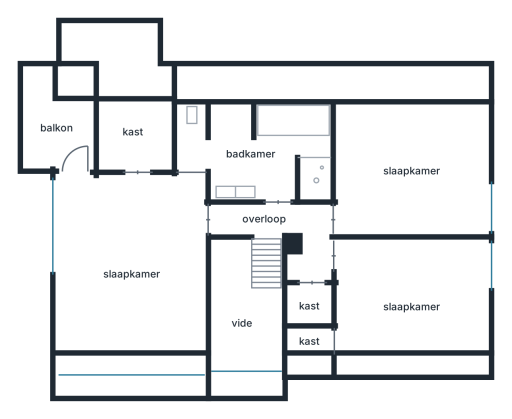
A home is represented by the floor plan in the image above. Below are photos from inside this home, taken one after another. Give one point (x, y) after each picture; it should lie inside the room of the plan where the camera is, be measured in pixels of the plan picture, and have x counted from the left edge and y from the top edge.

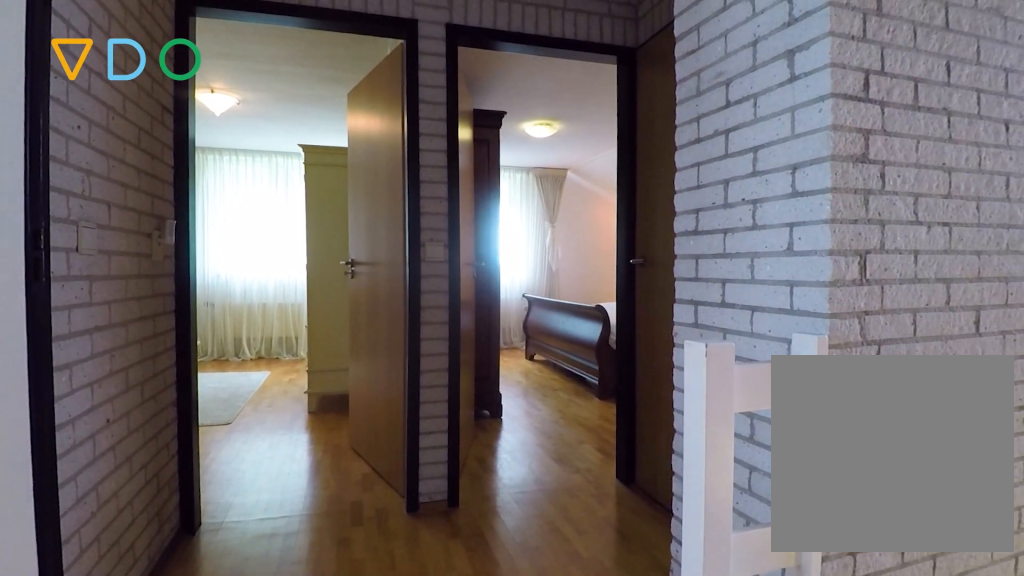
(283, 233)
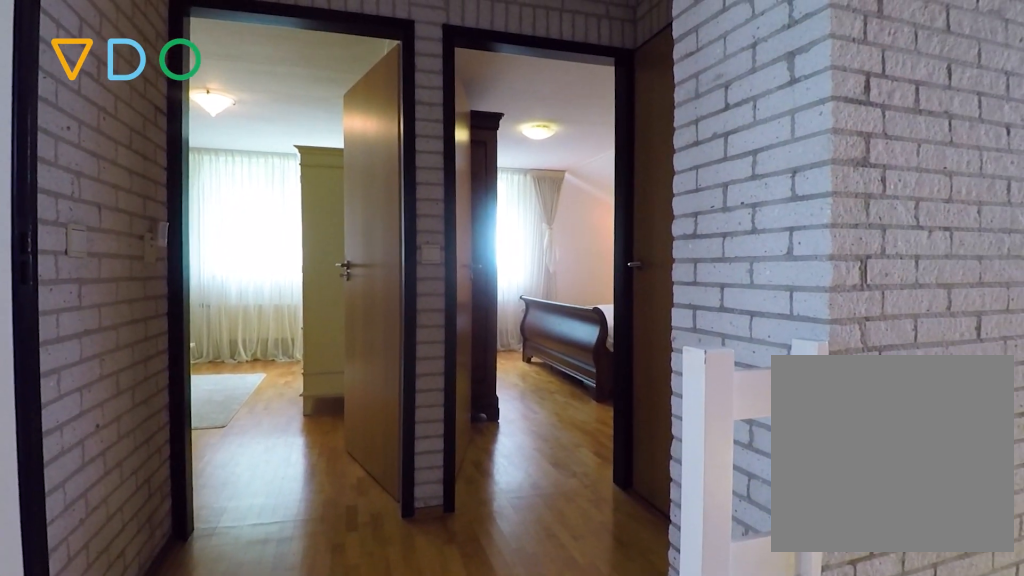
(283, 233)
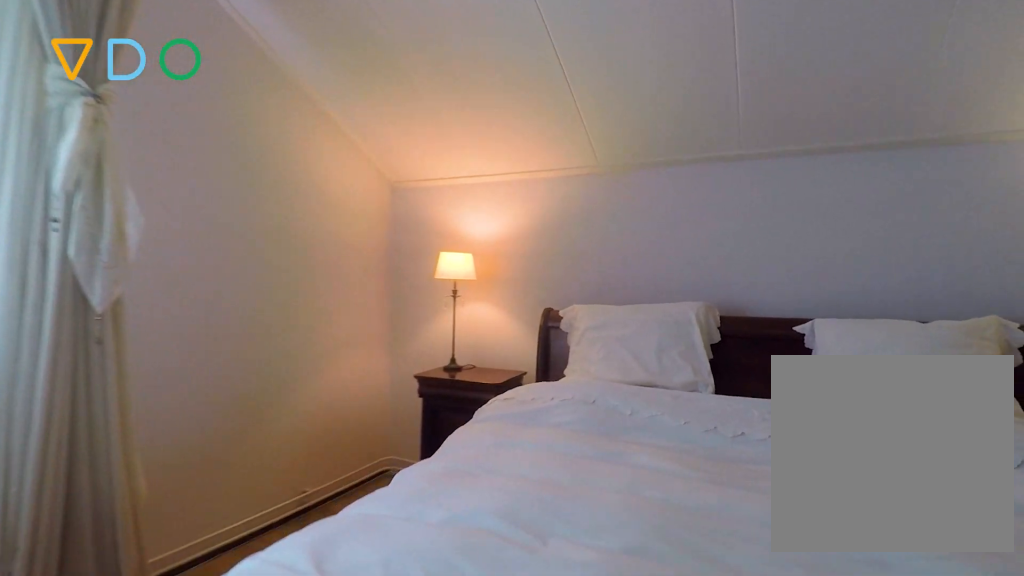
(411, 296)
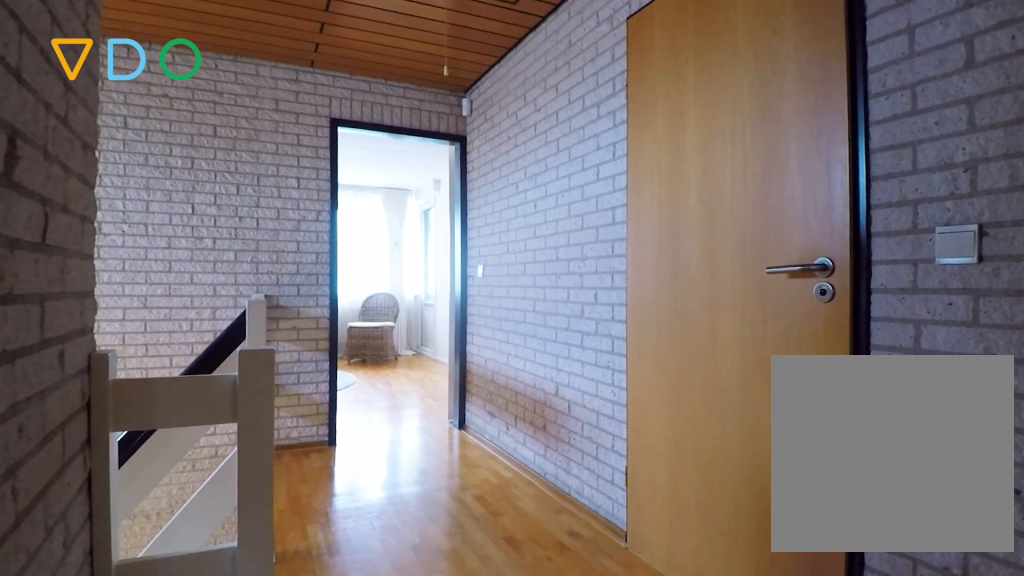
(283, 233)
